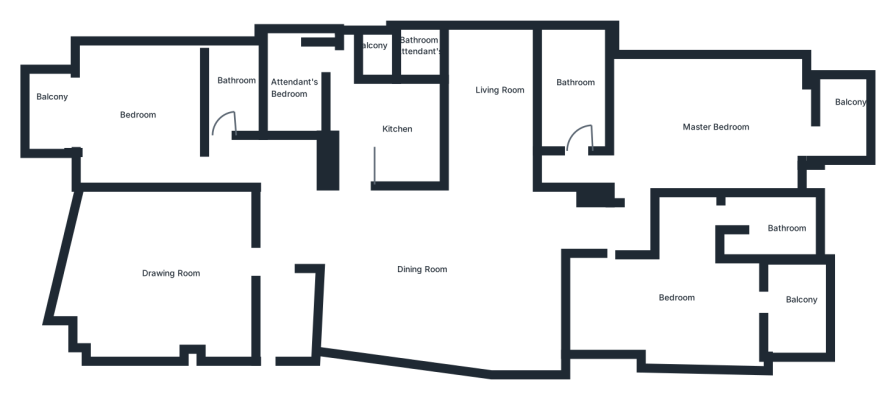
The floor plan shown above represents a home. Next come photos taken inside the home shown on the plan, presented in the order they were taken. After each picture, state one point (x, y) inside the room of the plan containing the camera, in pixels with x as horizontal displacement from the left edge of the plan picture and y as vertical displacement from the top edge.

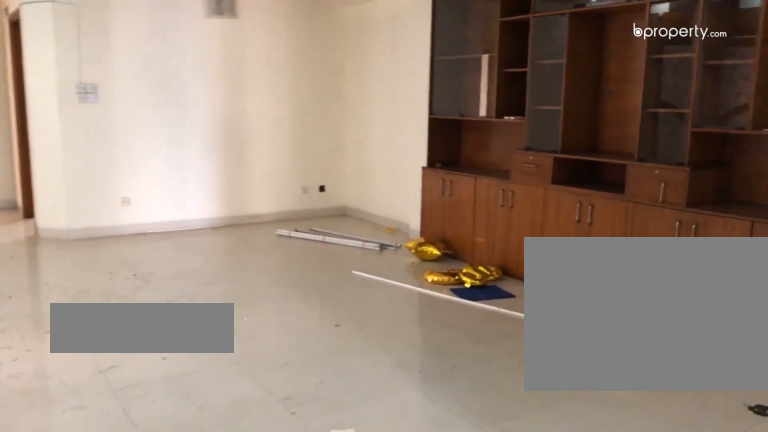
(416, 256)
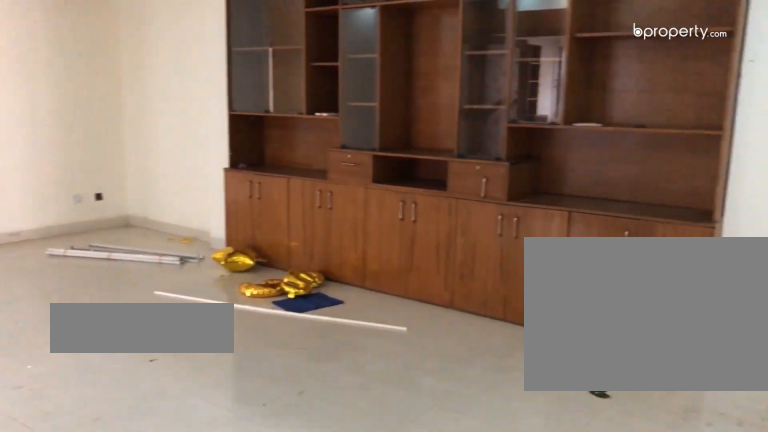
(416, 256)
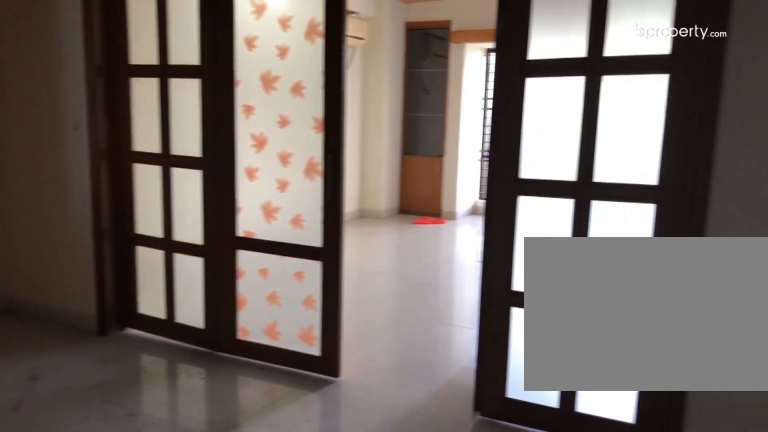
(270, 261)
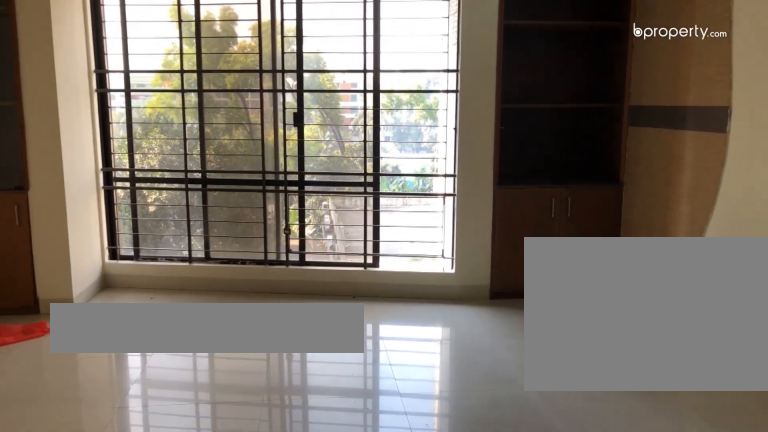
(184, 273)
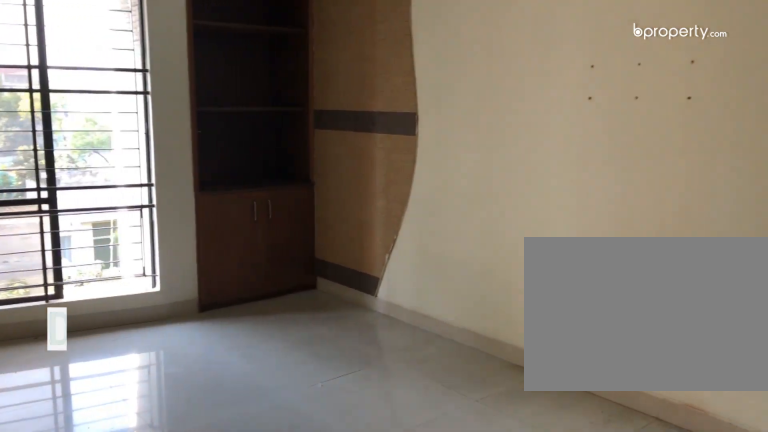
(184, 273)
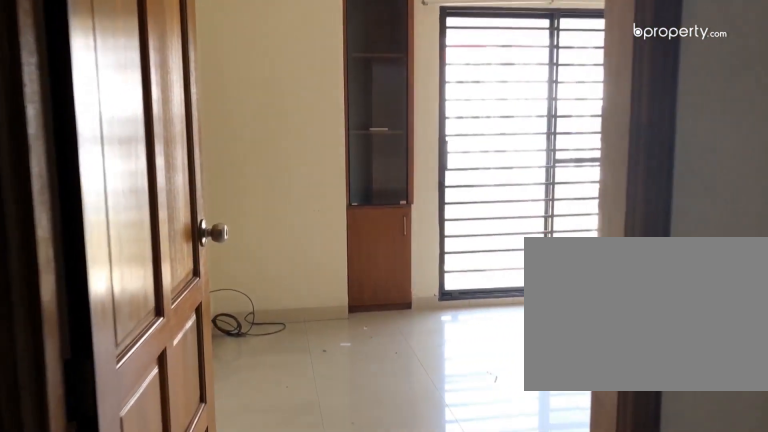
(236, 163)
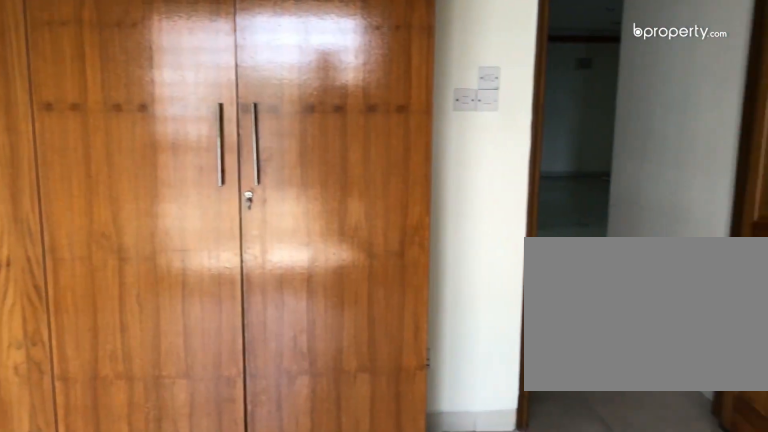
(136, 117)
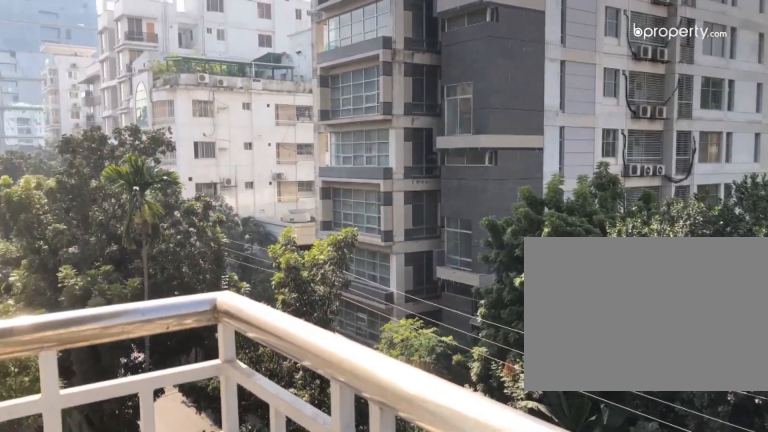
(47, 114)
